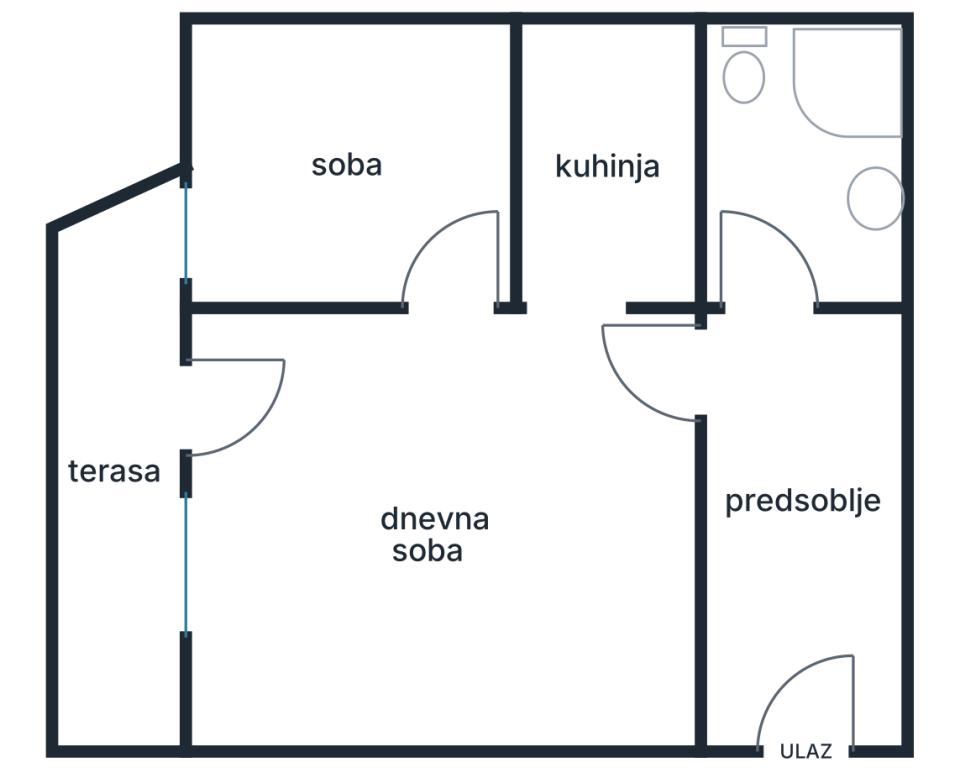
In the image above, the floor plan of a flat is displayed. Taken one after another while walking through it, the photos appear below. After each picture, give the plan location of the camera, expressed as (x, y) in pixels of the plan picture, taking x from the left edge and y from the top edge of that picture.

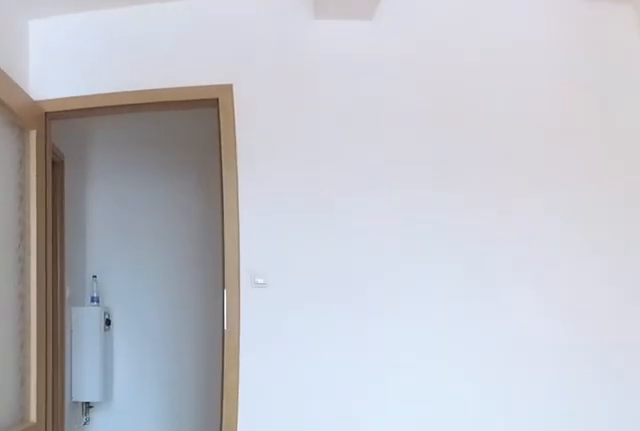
(328, 399)
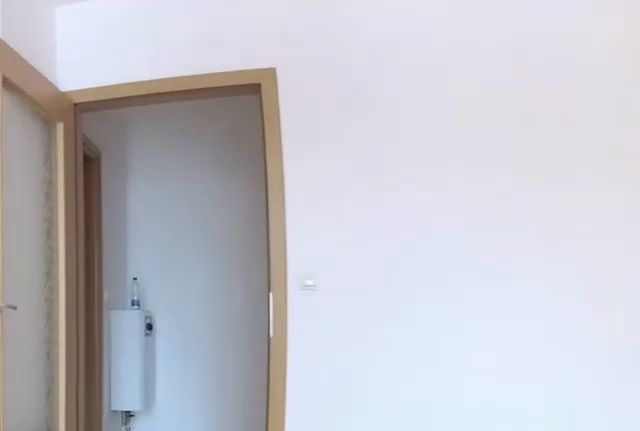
(352, 399)
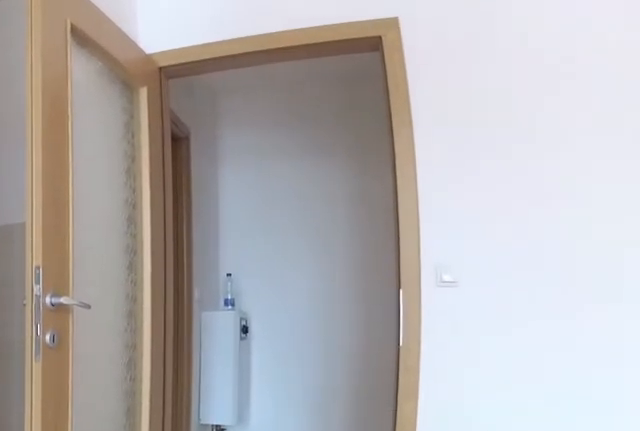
(399, 399)
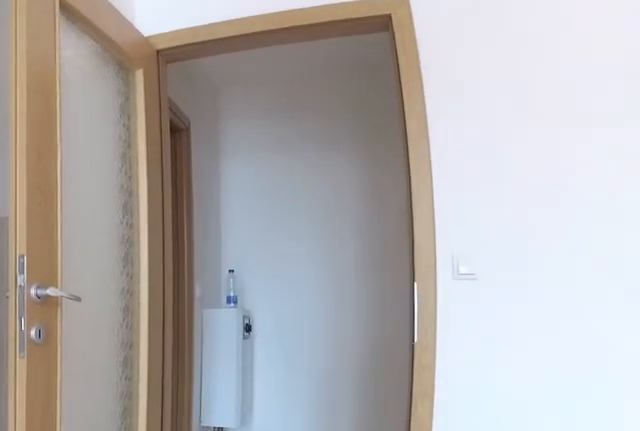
(421, 399)
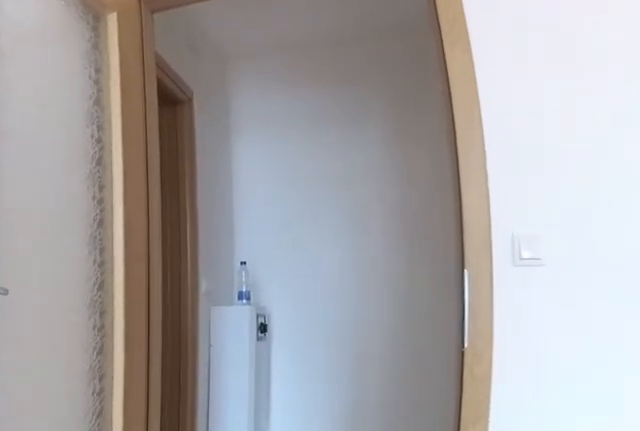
(468, 399)
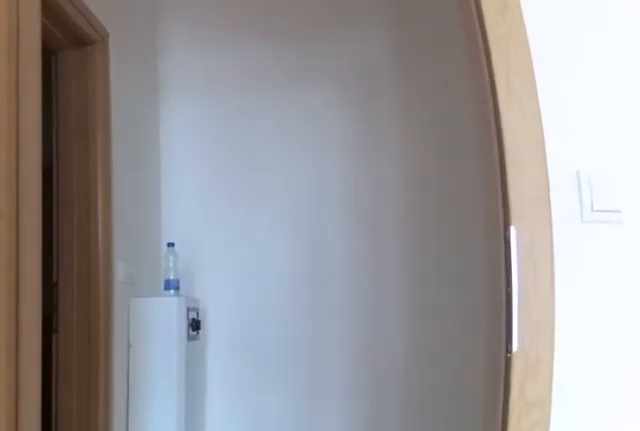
(536, 399)
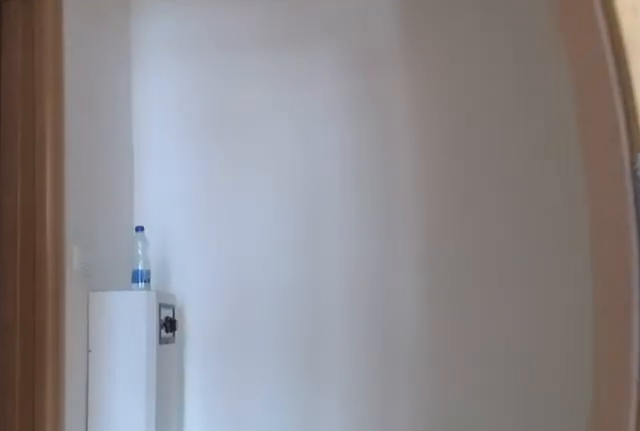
(581, 398)
